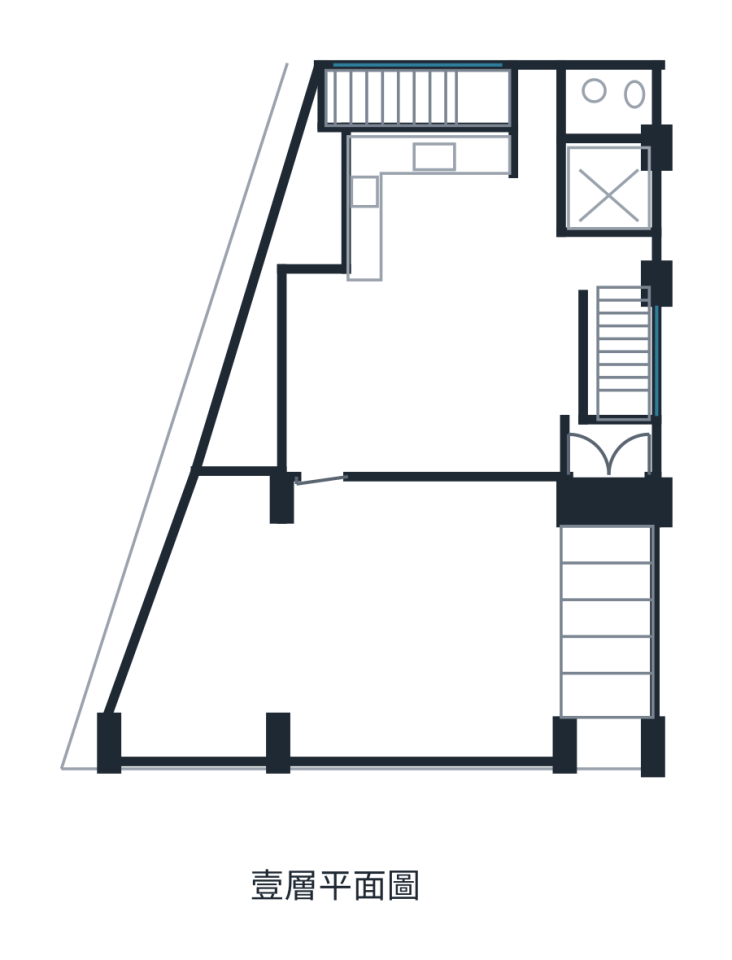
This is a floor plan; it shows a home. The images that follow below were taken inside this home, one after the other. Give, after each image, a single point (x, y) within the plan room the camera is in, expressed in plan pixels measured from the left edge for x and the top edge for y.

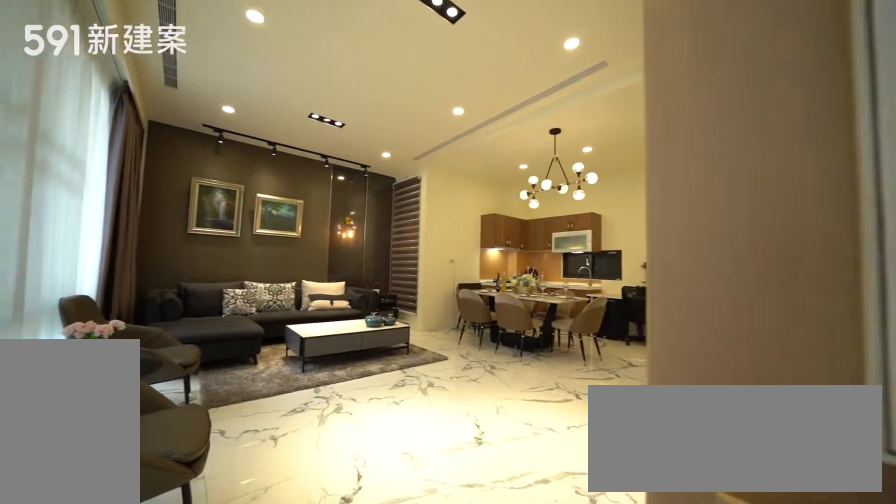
(437, 379)
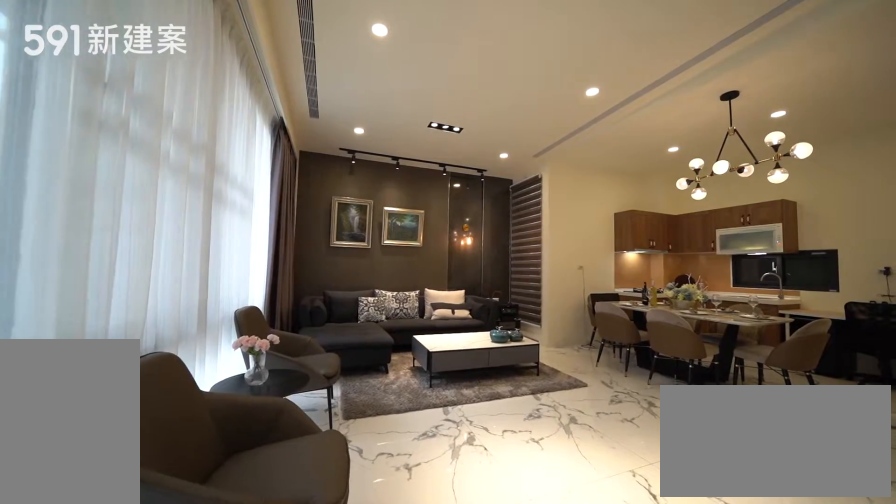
(437, 379)
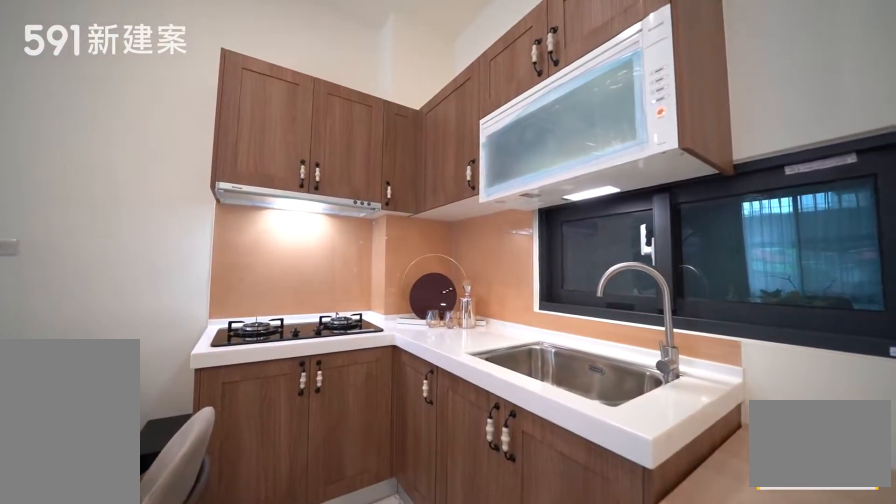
(432, 173)
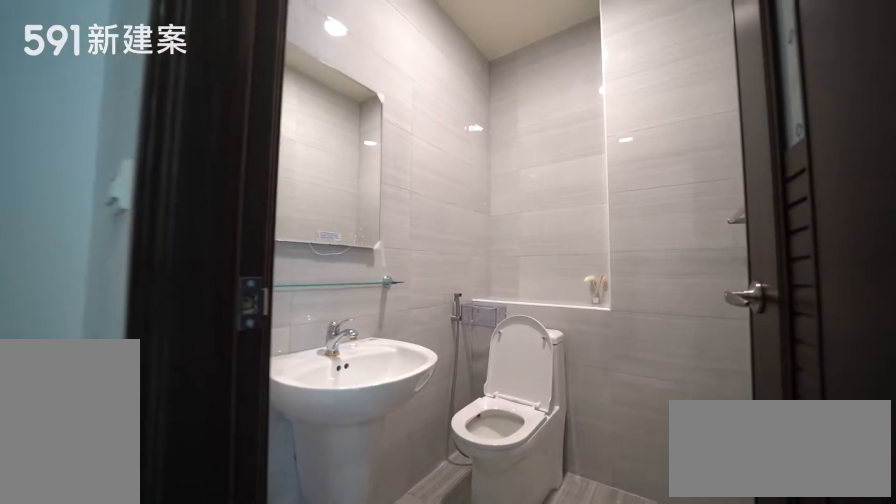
(614, 104)
